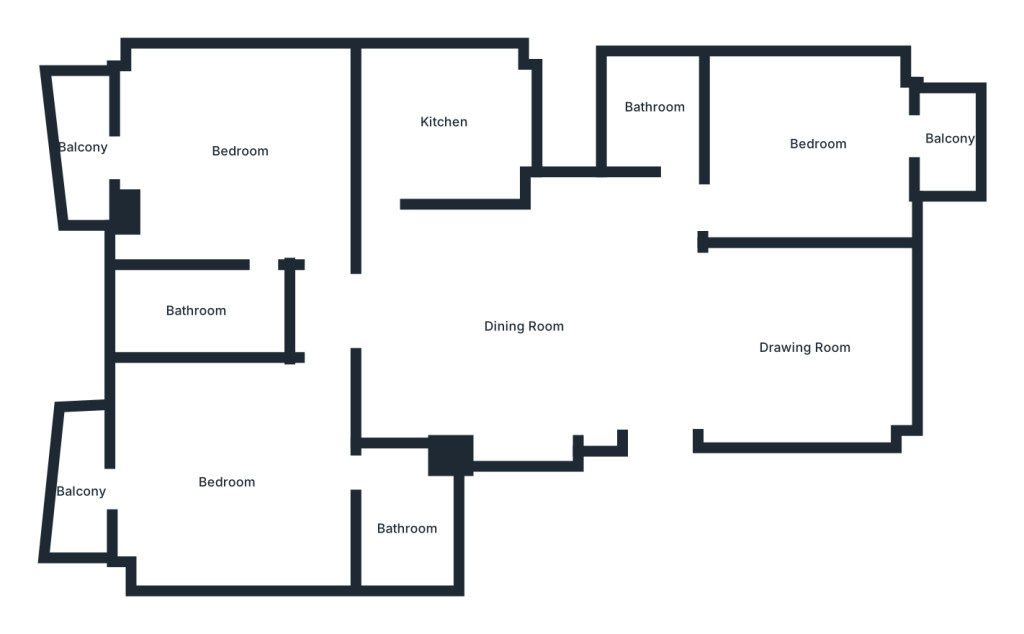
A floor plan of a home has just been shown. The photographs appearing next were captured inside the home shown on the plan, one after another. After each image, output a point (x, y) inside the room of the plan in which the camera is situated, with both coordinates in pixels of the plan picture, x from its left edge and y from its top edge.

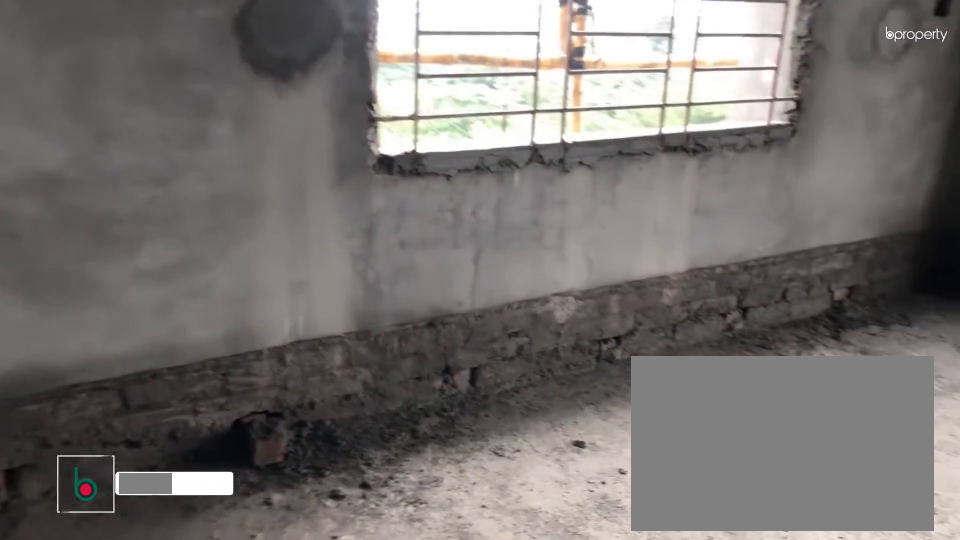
(232, 481)
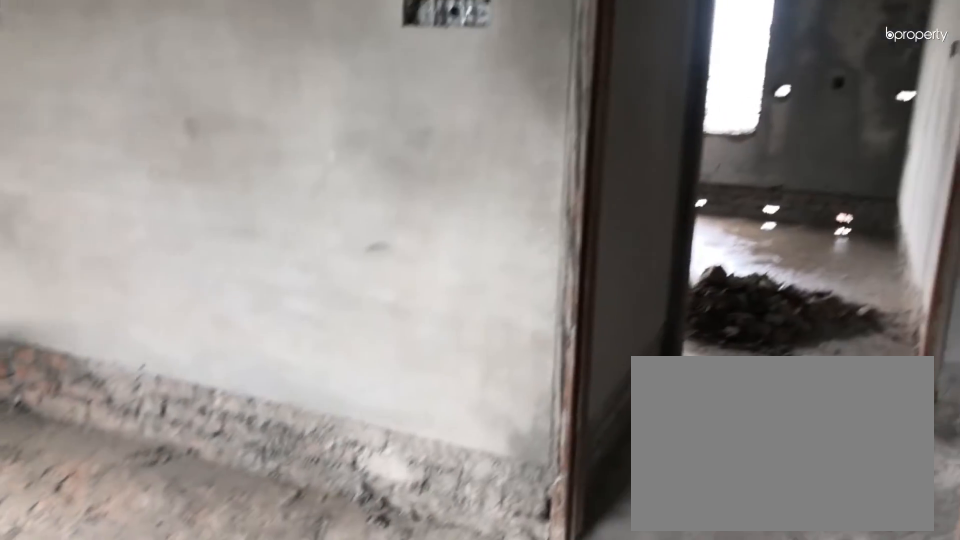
(232, 481)
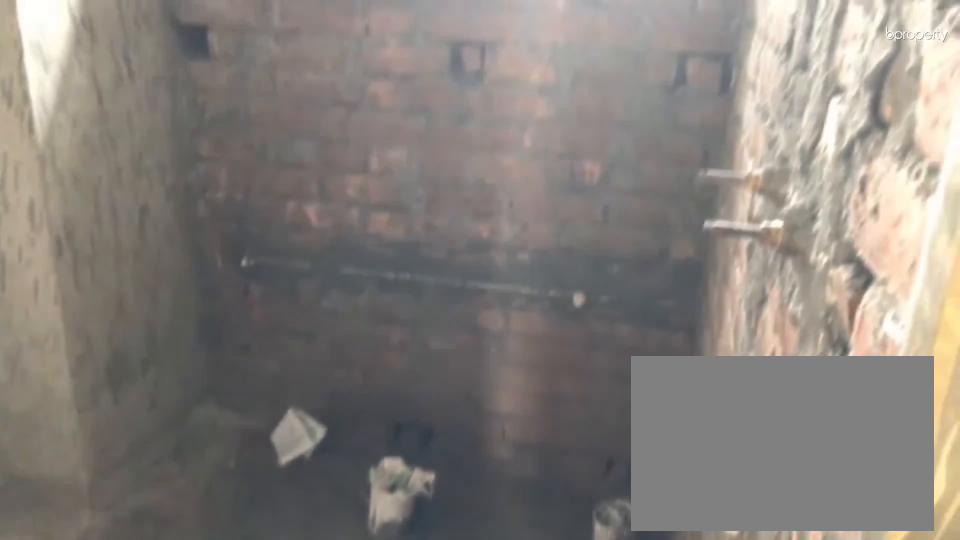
(402, 531)
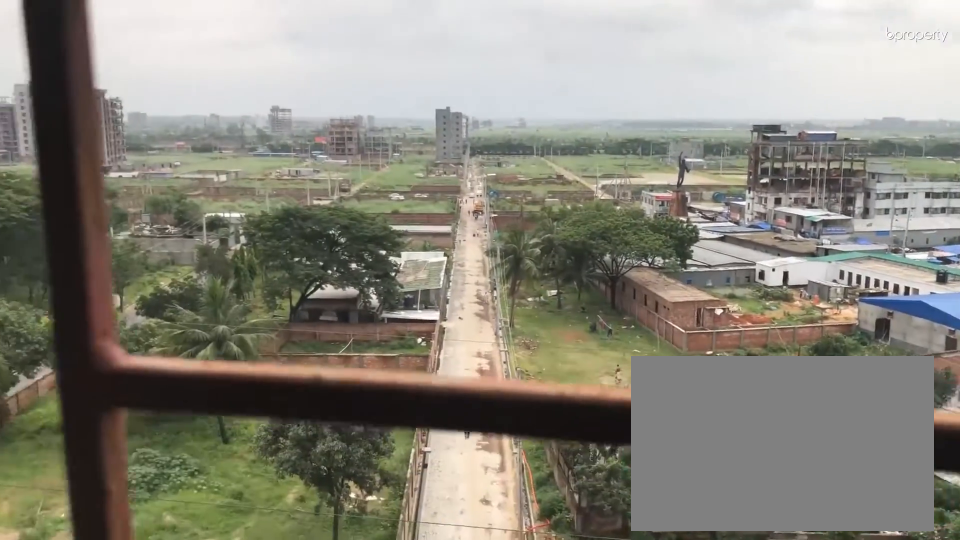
(76, 491)
